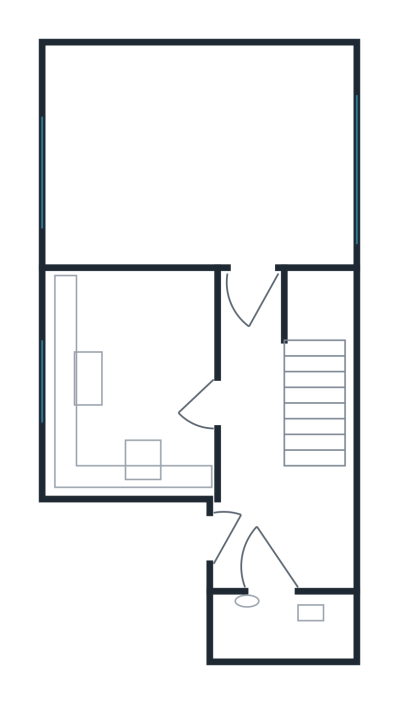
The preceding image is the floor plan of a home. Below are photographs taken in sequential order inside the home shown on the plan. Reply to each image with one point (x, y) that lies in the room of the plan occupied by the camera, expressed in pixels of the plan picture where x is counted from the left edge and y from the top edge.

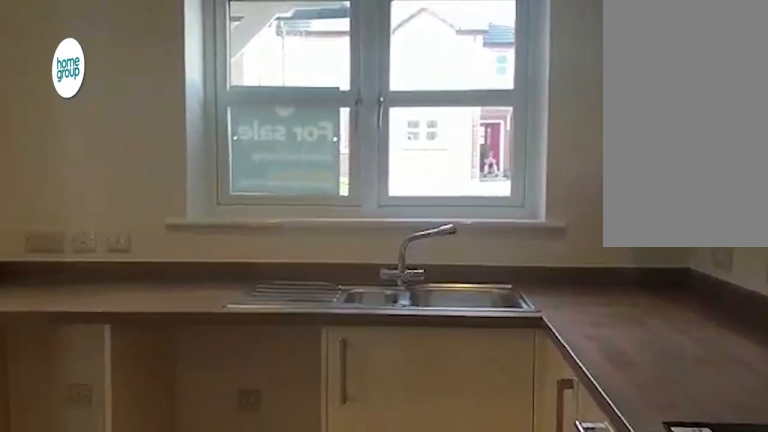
(179, 327)
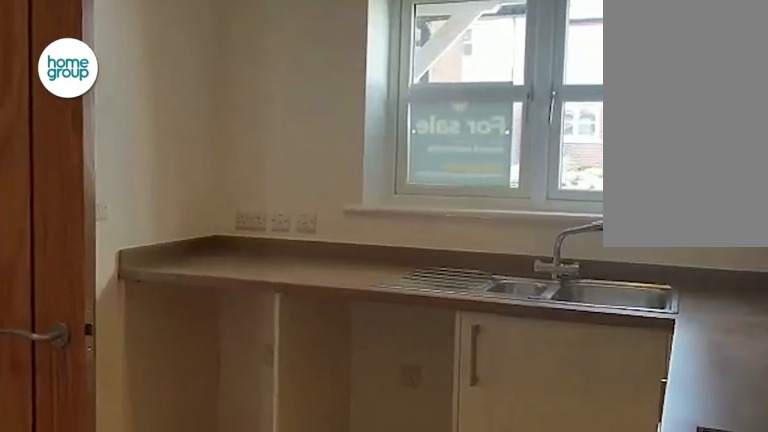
(179, 327)
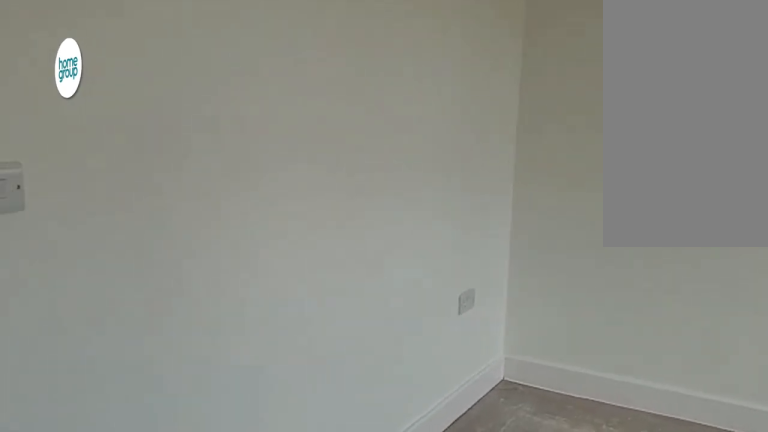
(200, 185)
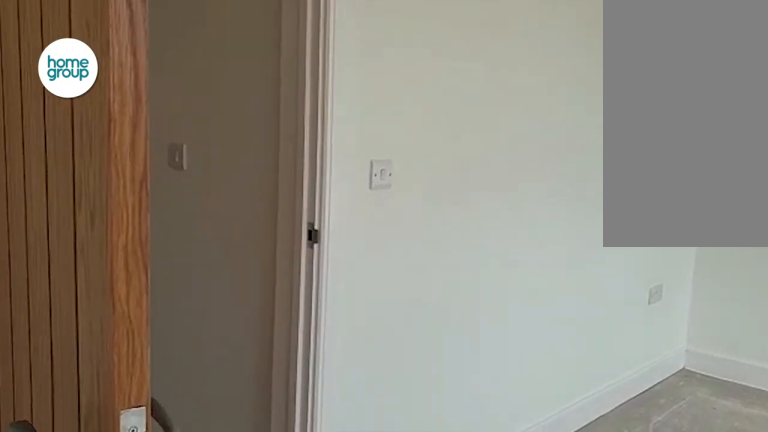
(200, 185)
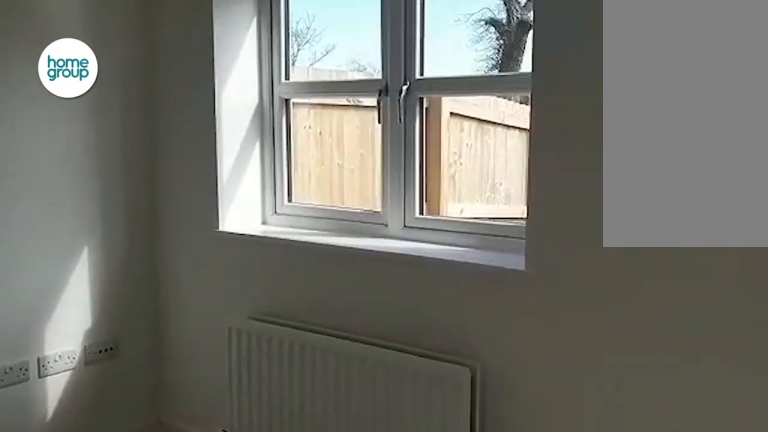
(137, 241)
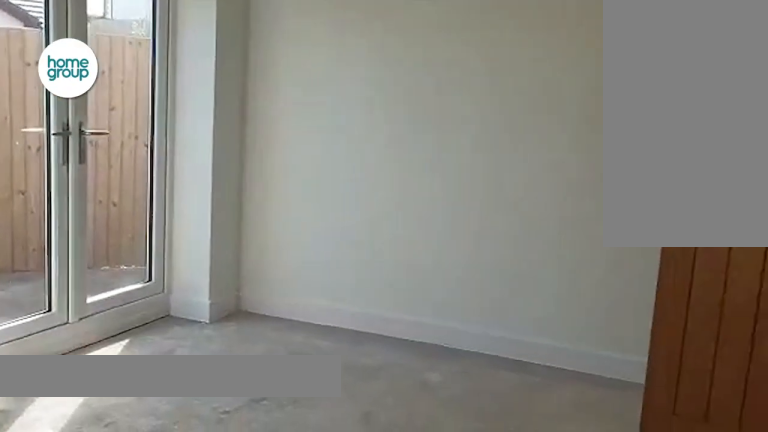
(200, 184)
